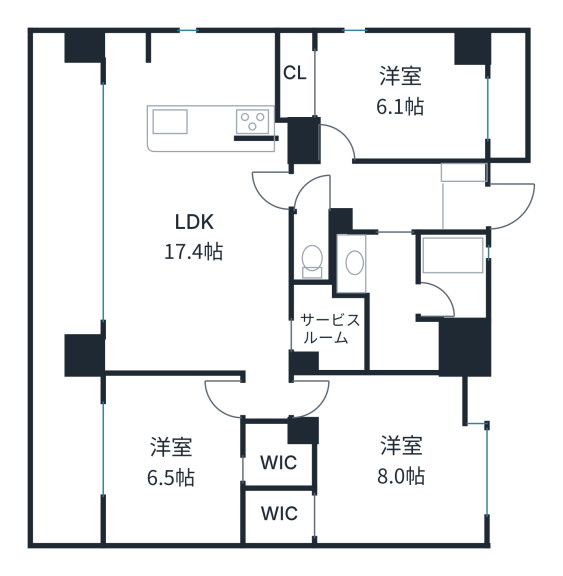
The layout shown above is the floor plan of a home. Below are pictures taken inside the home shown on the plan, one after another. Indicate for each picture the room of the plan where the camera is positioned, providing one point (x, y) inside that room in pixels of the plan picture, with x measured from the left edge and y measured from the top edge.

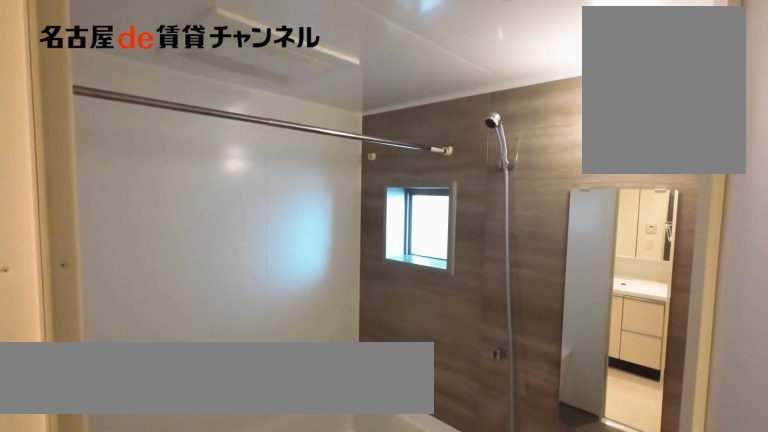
(450, 275)
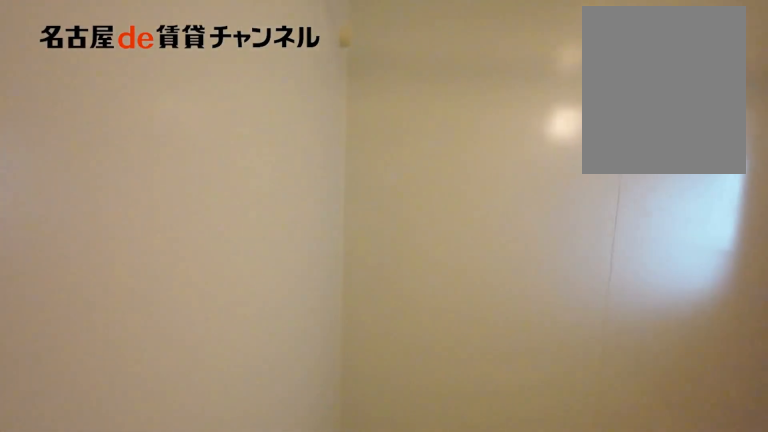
(450, 275)
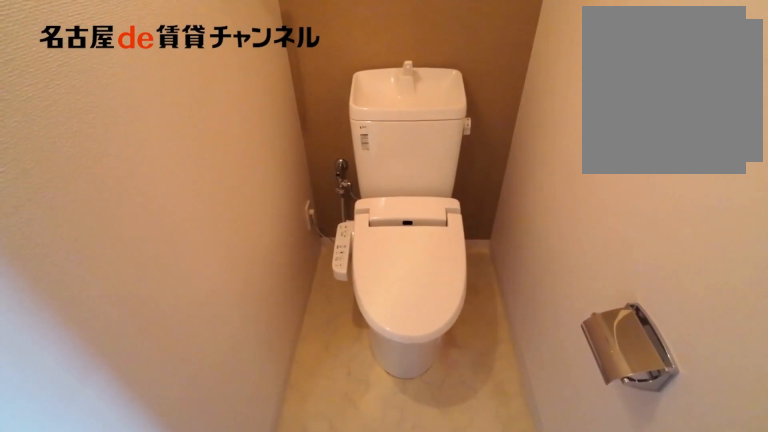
(312, 246)
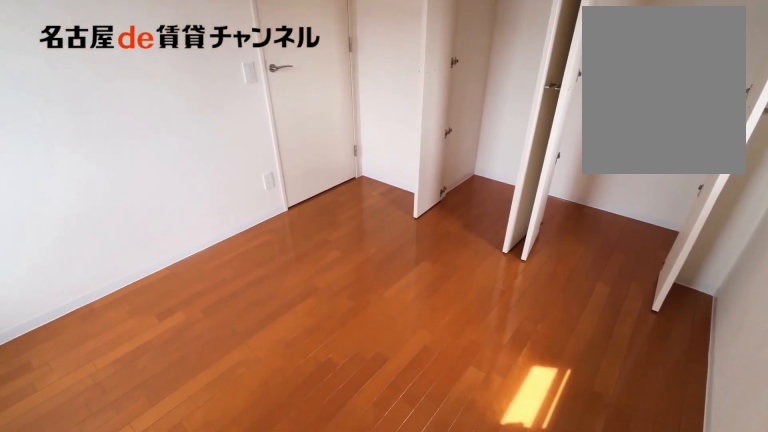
(381, 95)
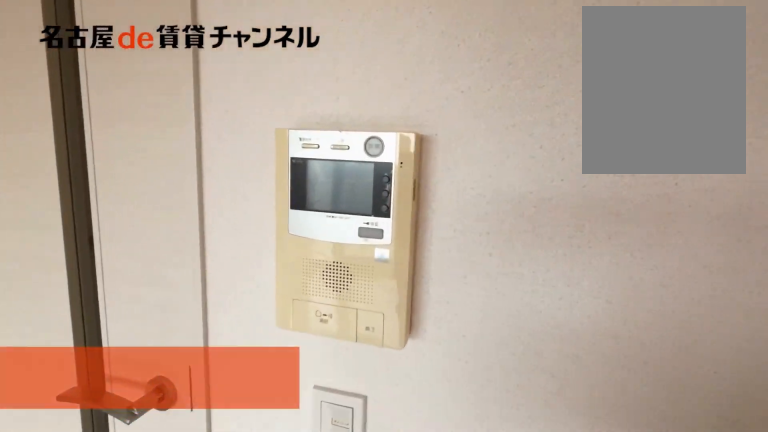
(194, 201)
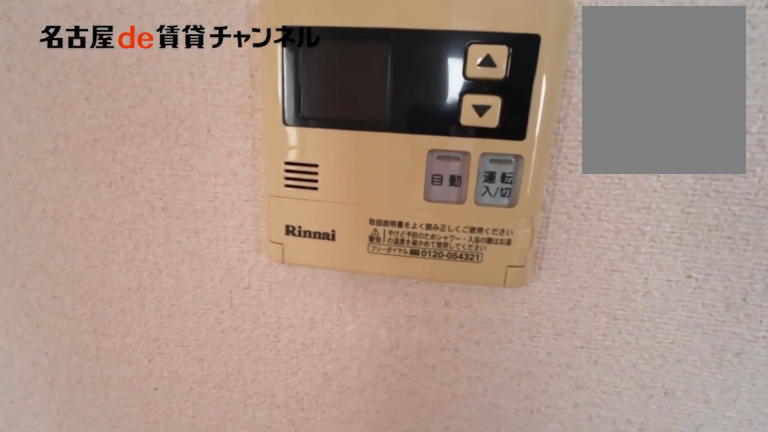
(194, 201)
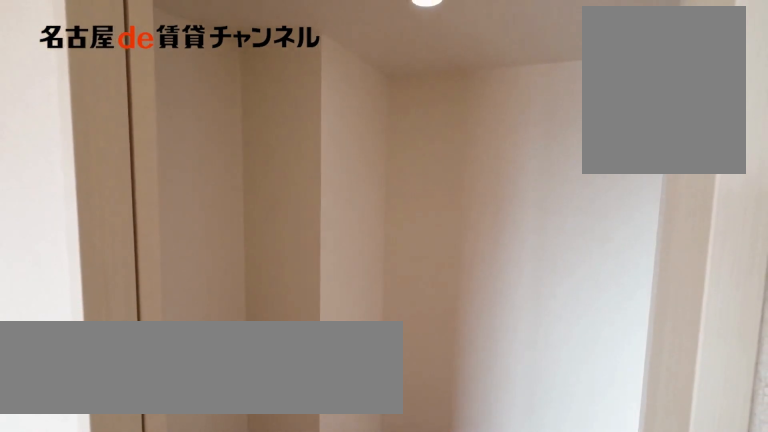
(328, 328)
